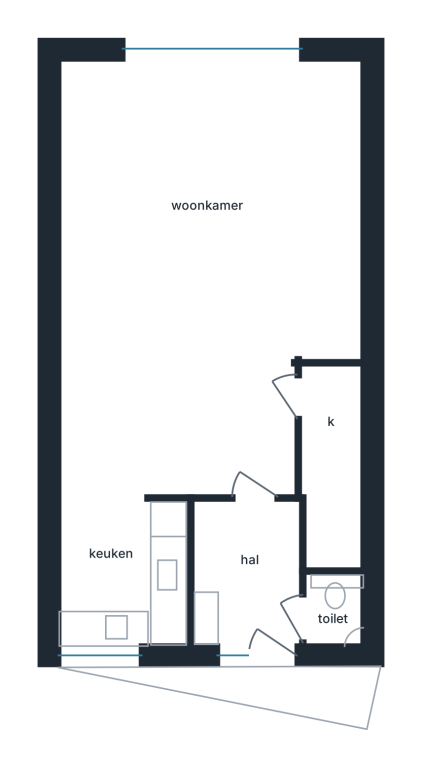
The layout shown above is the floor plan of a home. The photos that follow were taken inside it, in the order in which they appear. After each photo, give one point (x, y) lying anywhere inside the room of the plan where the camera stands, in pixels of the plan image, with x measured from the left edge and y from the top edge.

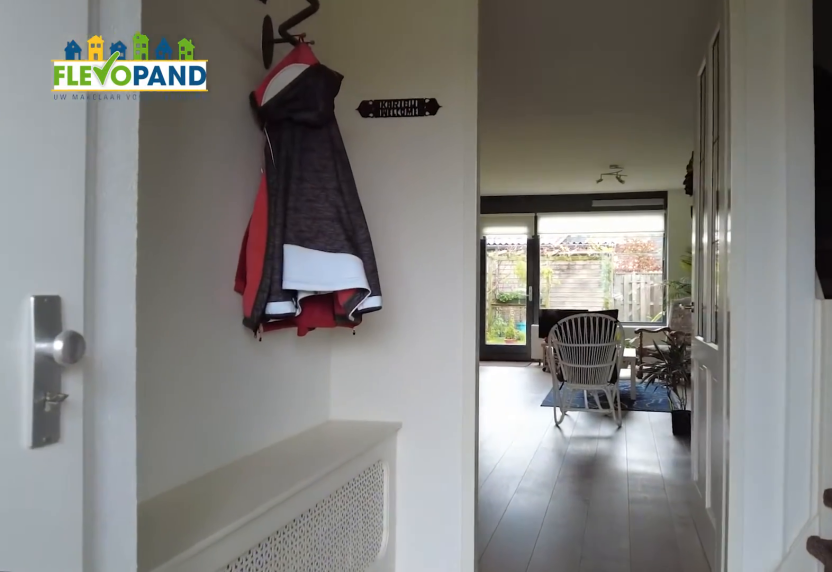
(253, 571)
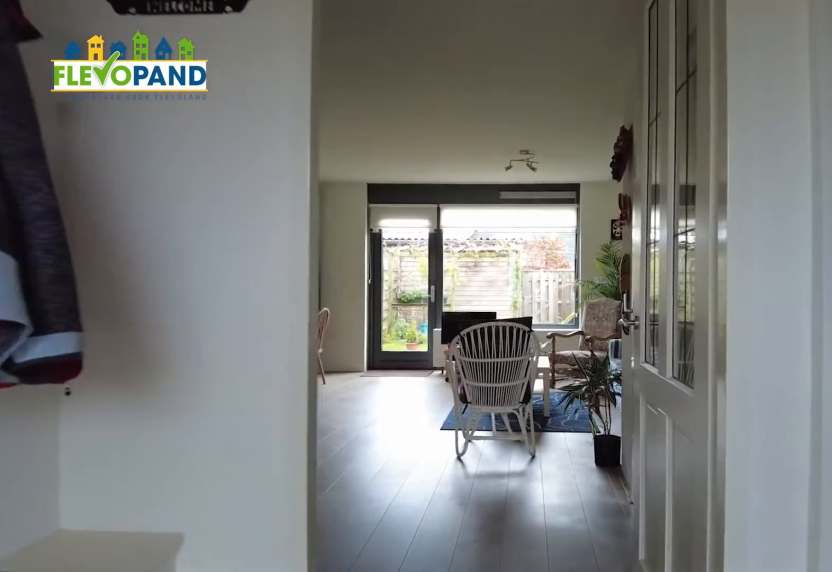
(253, 571)
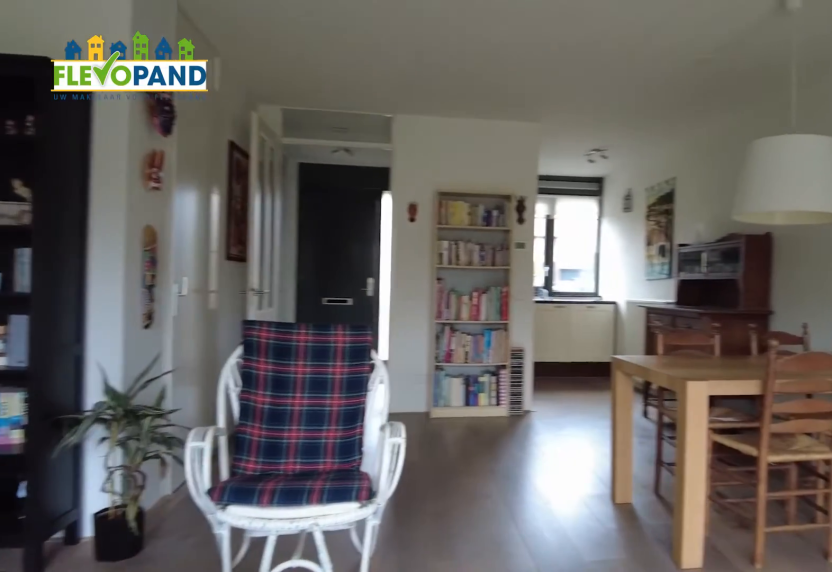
(237, 264)
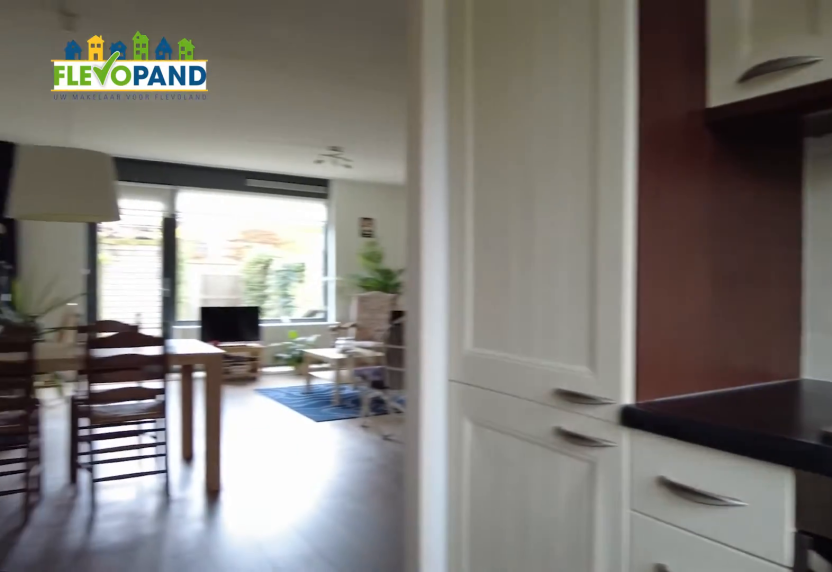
(120, 574)
